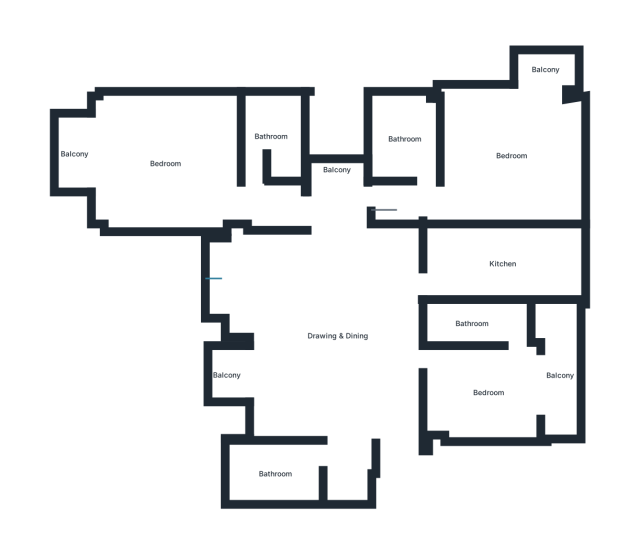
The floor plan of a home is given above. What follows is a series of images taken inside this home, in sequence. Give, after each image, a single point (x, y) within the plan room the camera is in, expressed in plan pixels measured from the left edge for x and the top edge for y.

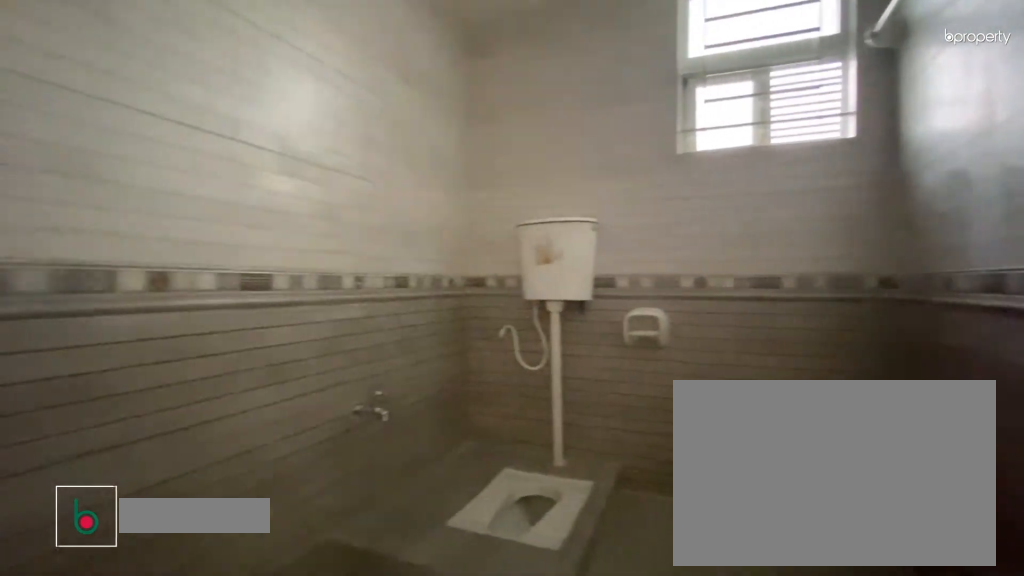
(275, 472)
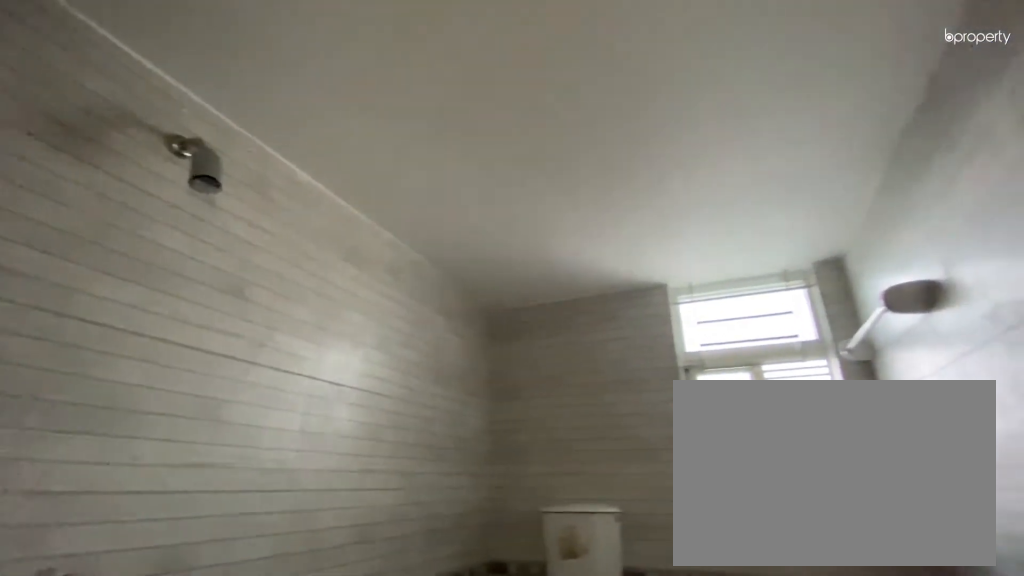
(275, 472)
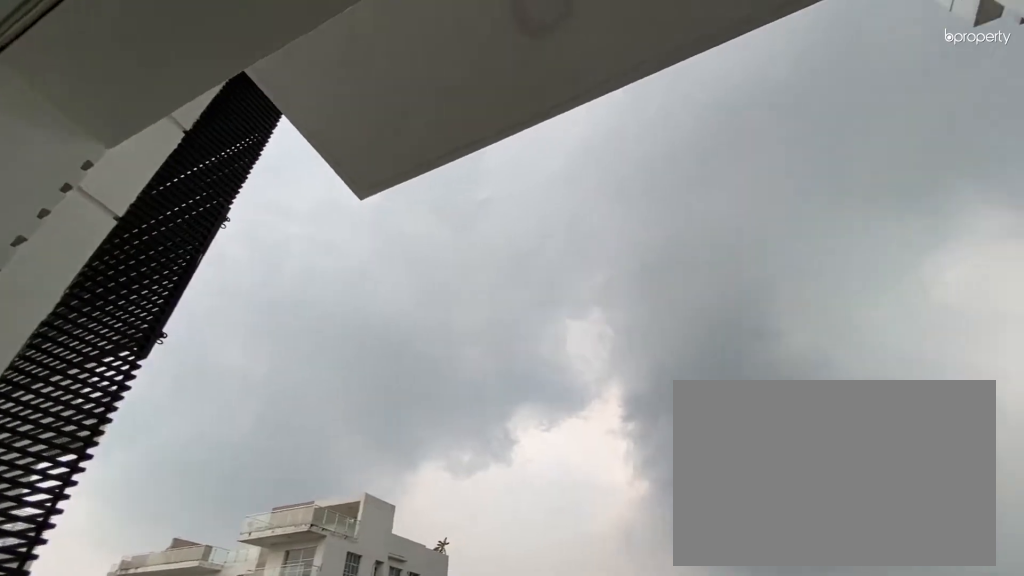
(224, 374)
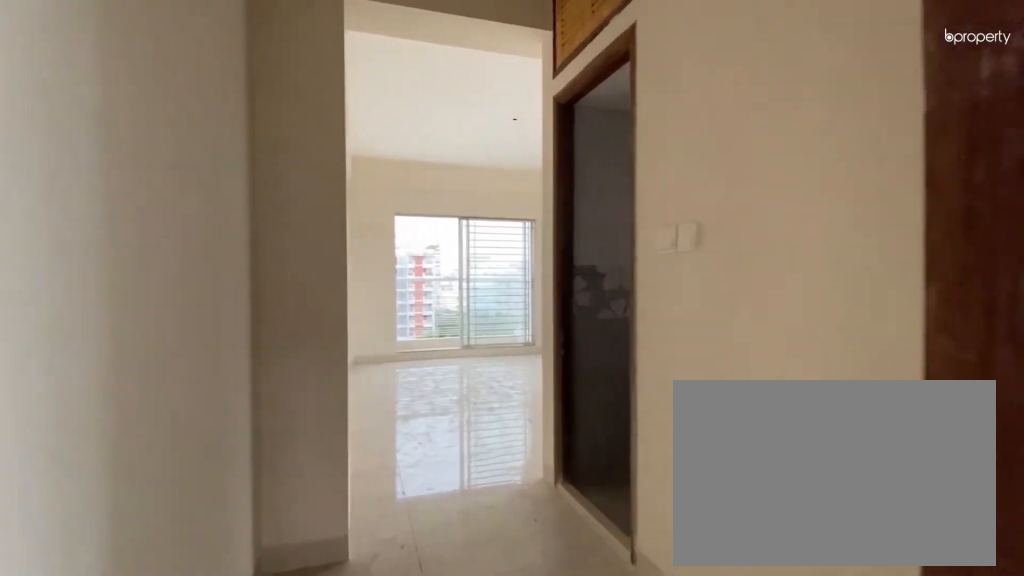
(297, 207)
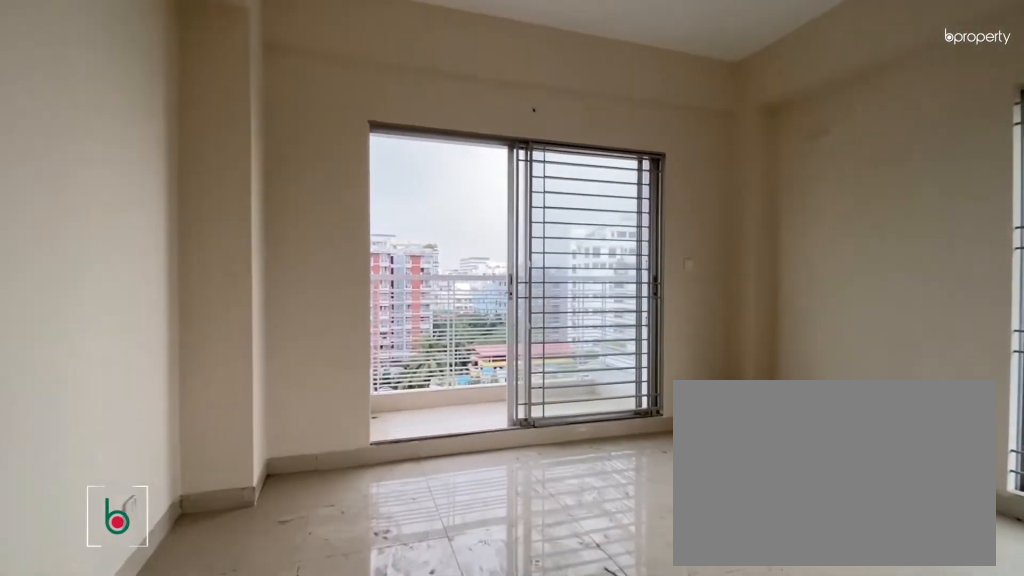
(168, 167)
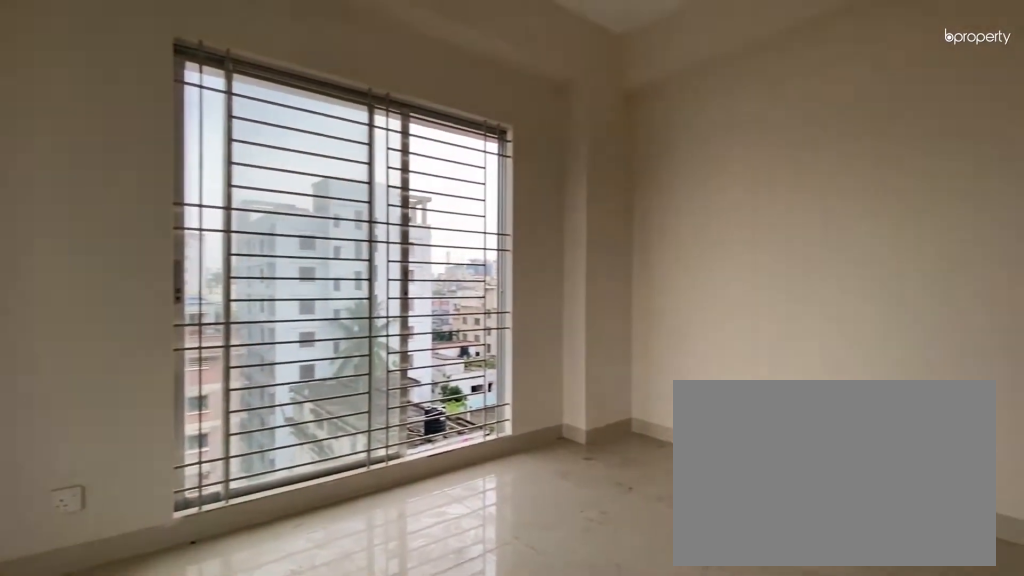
(168, 167)
